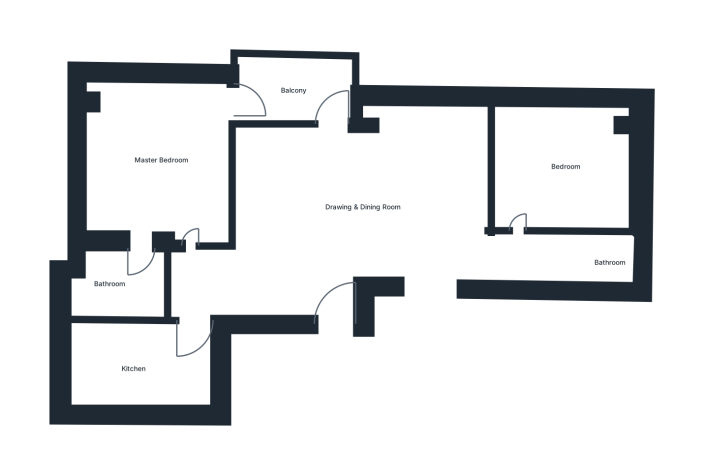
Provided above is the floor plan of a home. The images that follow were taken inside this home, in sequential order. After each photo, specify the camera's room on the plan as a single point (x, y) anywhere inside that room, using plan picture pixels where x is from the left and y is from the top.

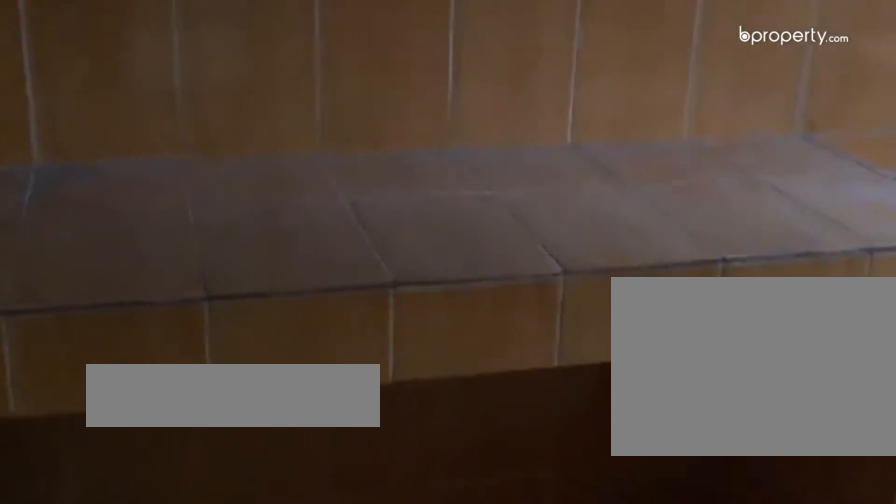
(150, 365)
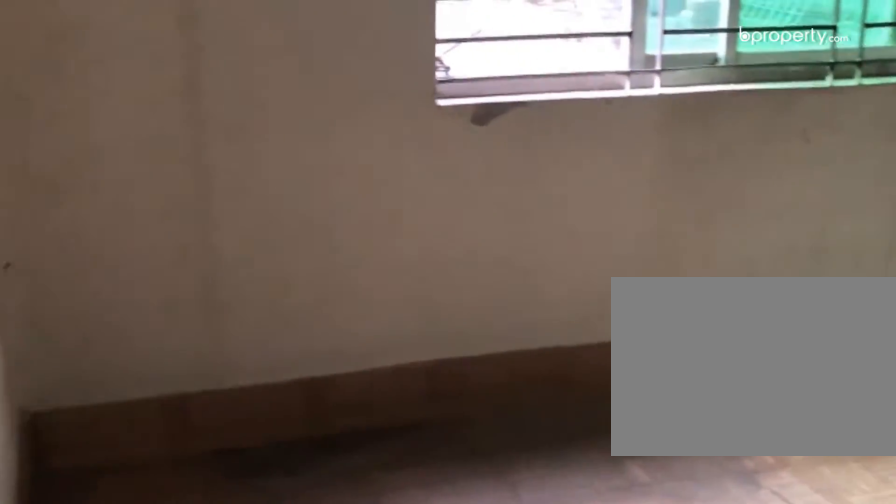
(156, 164)
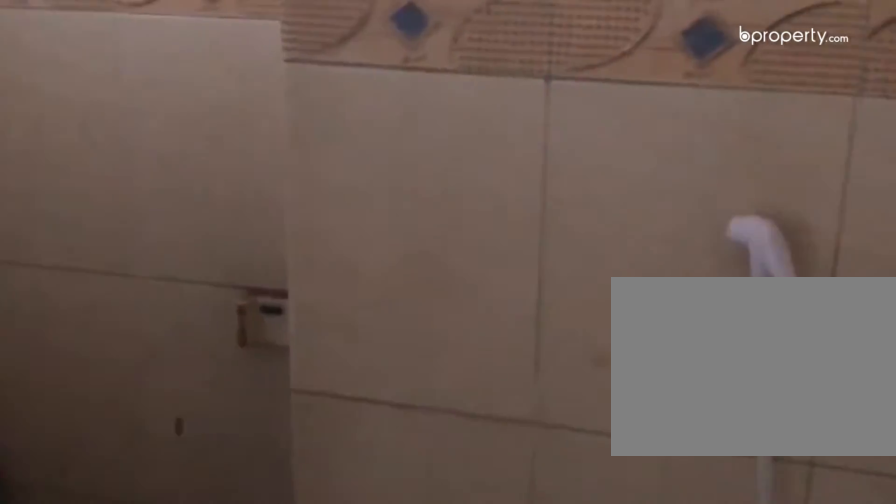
(128, 282)
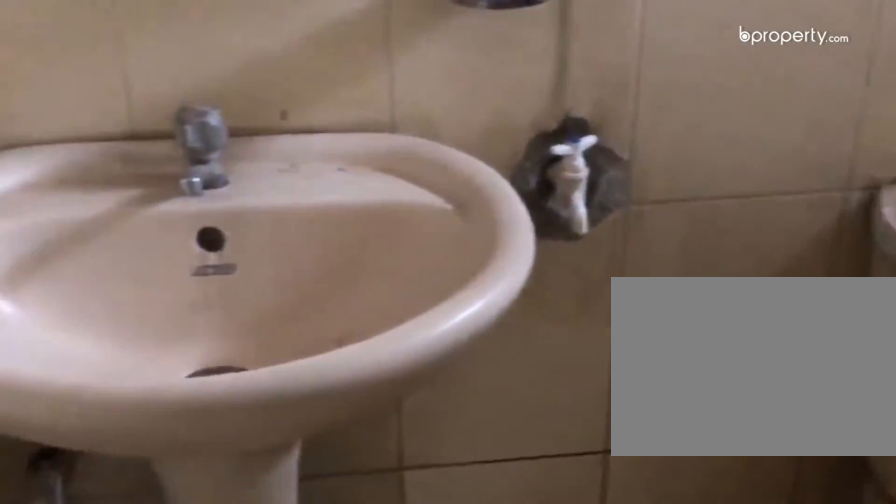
(128, 282)
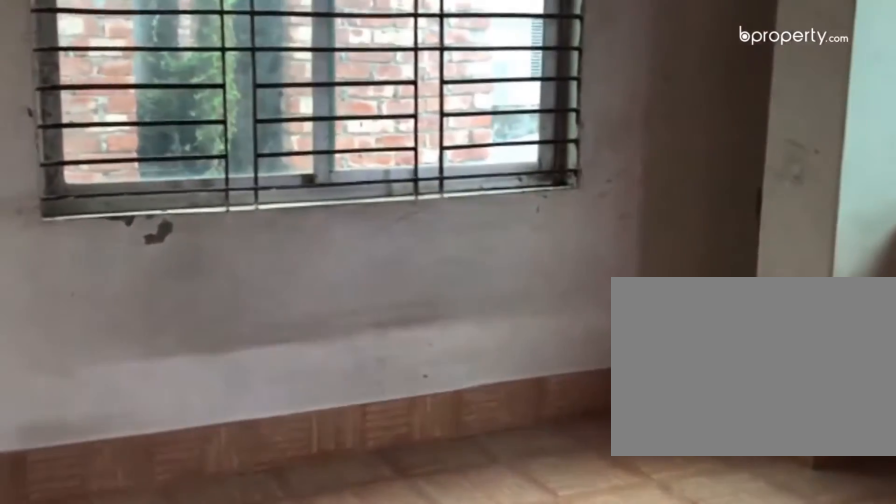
(557, 169)
